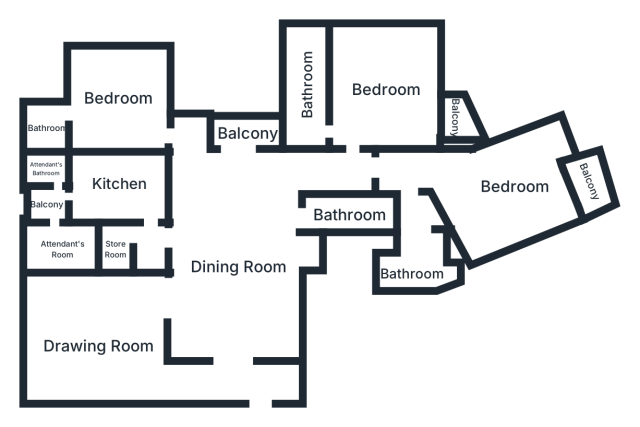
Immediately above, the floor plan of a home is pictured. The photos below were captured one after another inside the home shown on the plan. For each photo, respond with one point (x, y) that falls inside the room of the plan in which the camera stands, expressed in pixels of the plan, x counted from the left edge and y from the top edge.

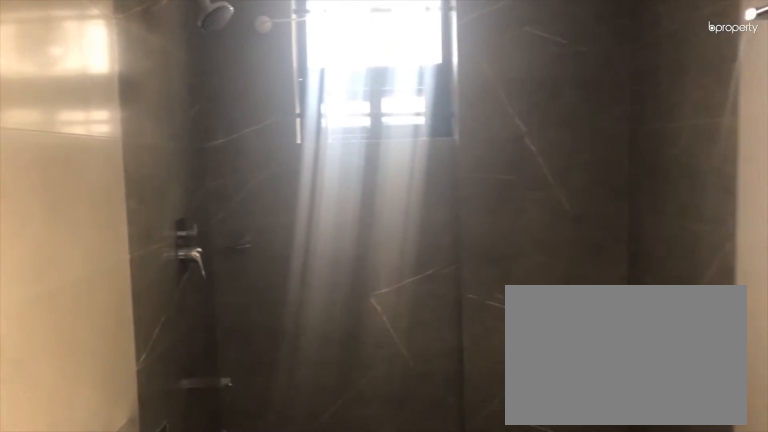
(308, 83)
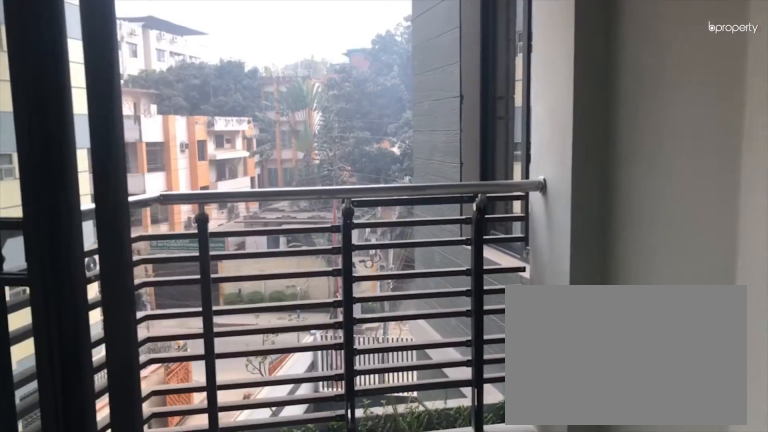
(454, 114)
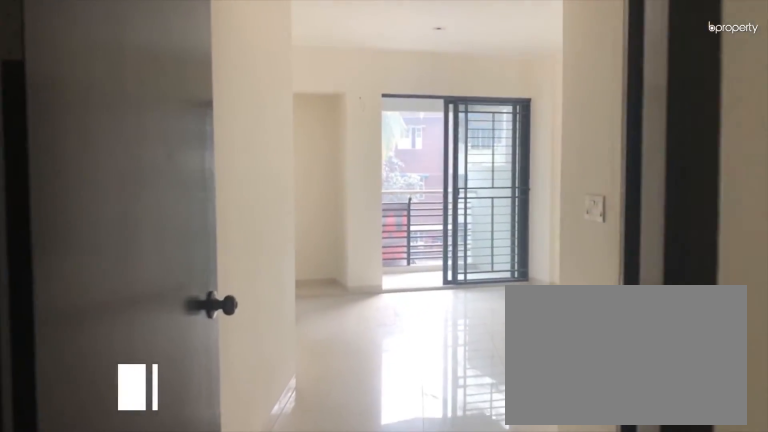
(514, 186)
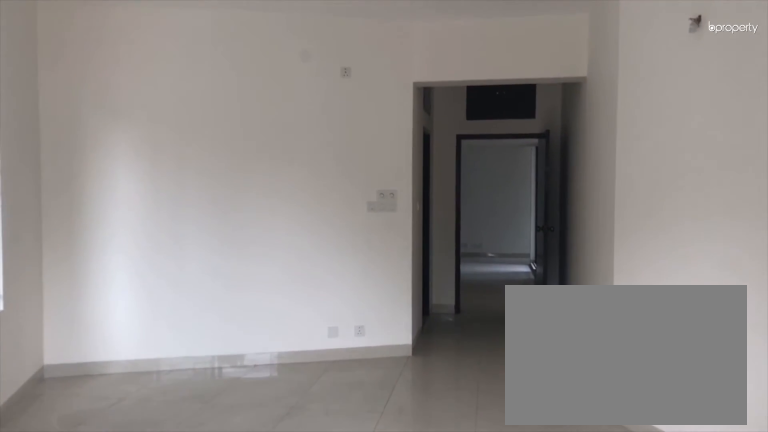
(514, 186)
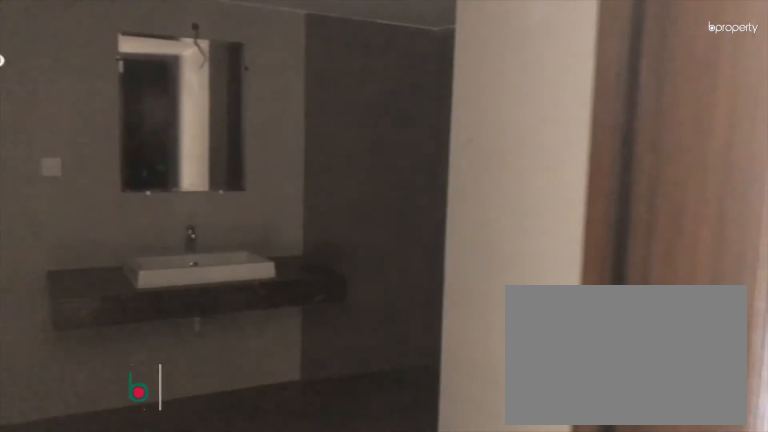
(420, 263)
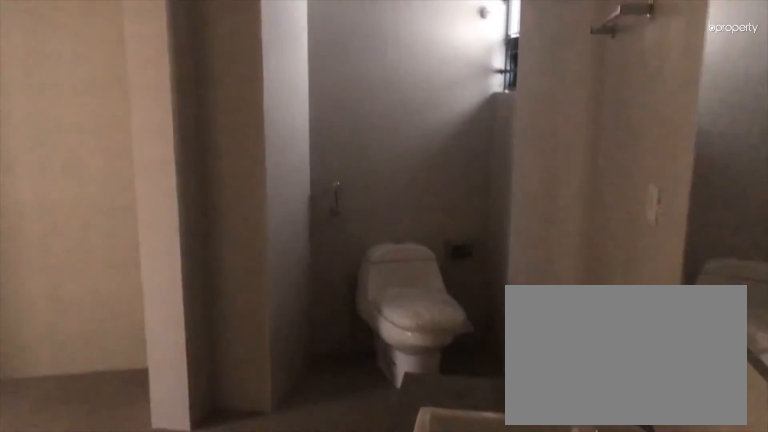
(420, 263)
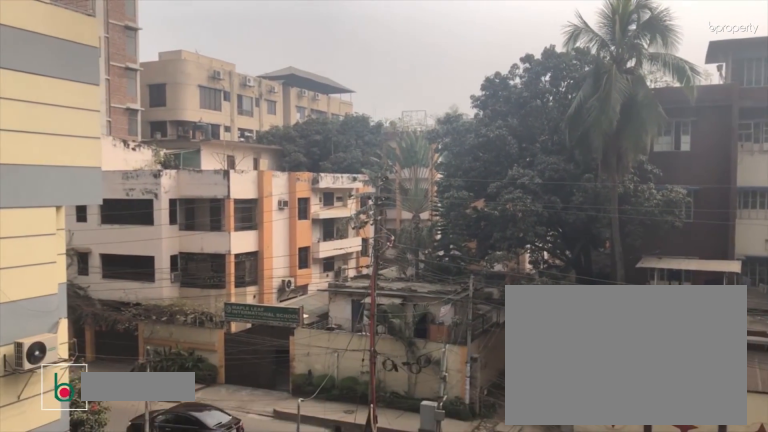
(592, 184)
